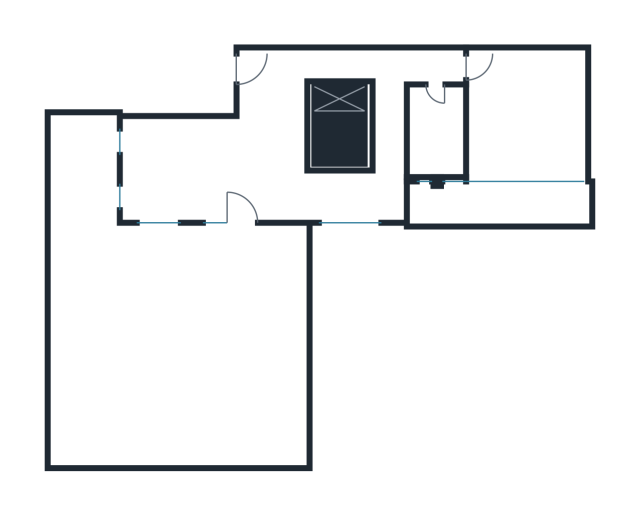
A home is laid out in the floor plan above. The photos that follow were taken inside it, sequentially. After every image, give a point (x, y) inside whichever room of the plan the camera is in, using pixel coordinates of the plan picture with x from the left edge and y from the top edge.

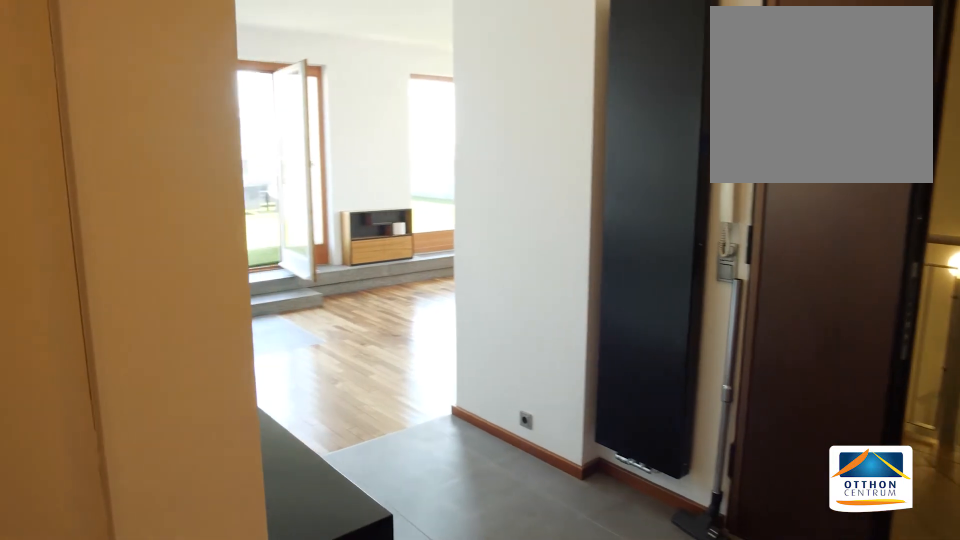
(273, 72)
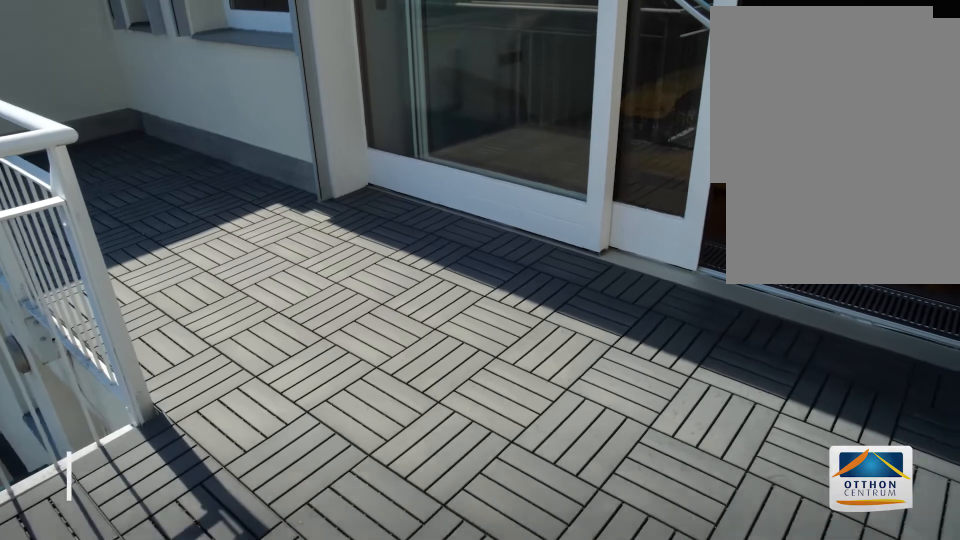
(528, 207)
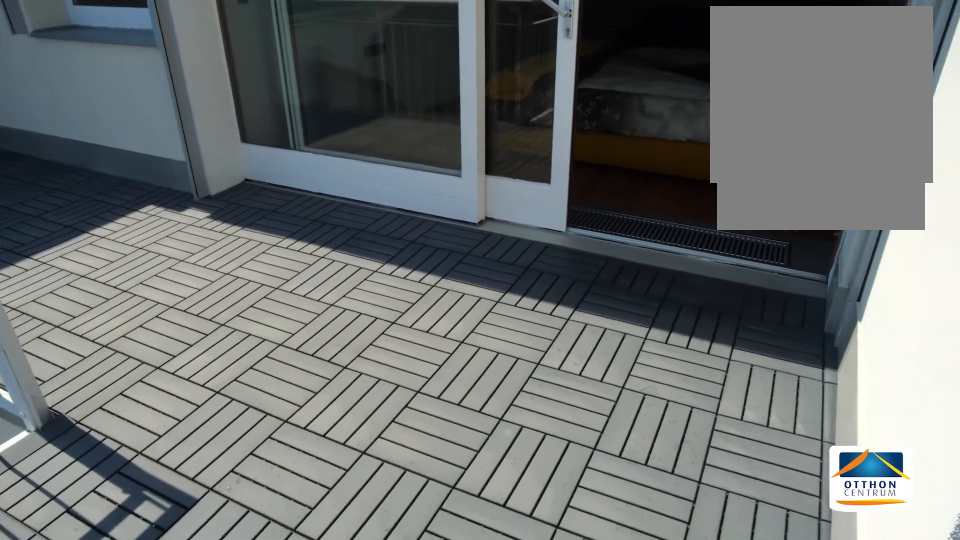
(528, 207)
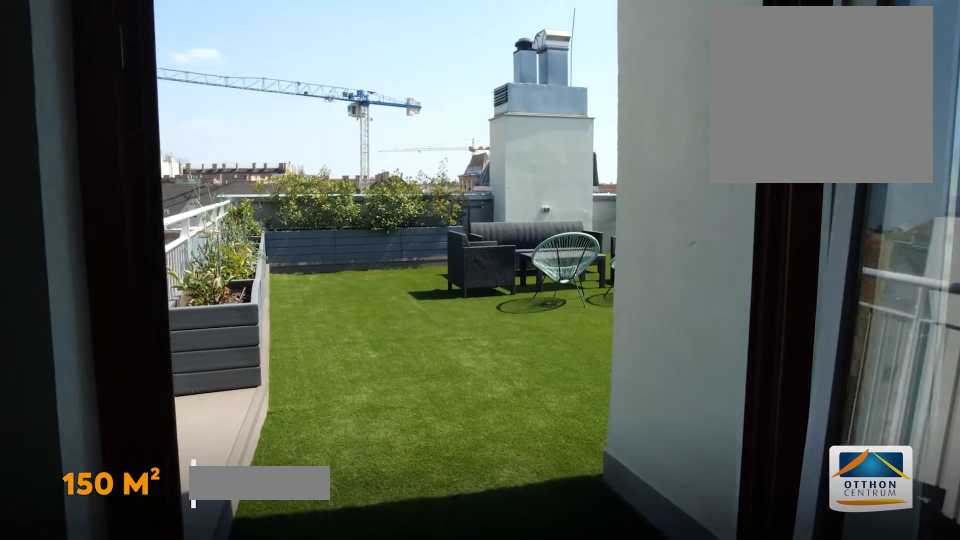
(163, 357)
